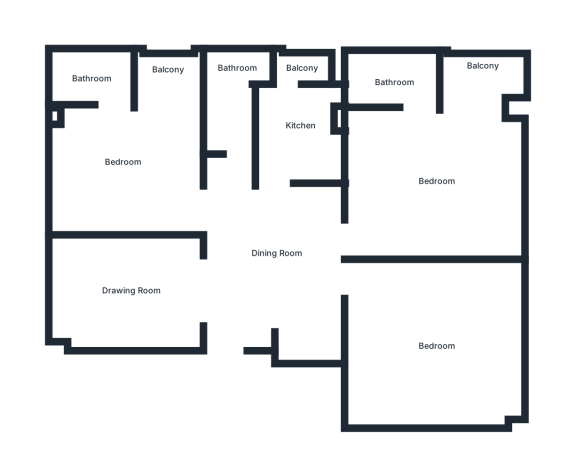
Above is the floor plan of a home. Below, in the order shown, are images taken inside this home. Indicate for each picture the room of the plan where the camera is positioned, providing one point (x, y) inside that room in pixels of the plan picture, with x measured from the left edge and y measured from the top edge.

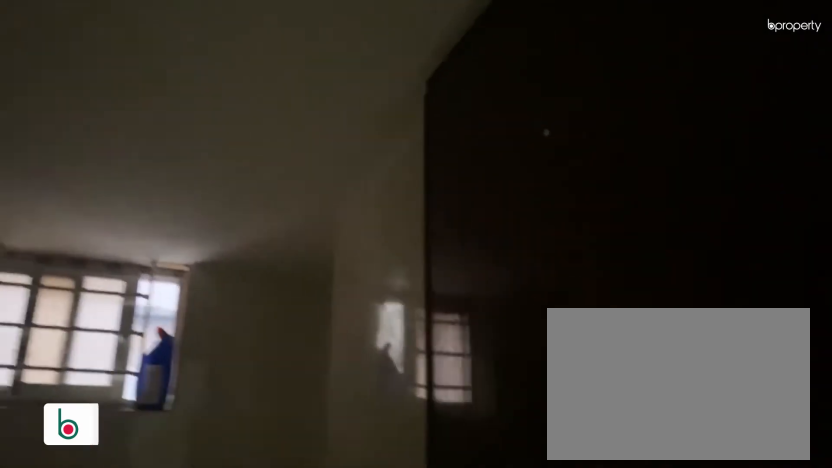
(236, 100)
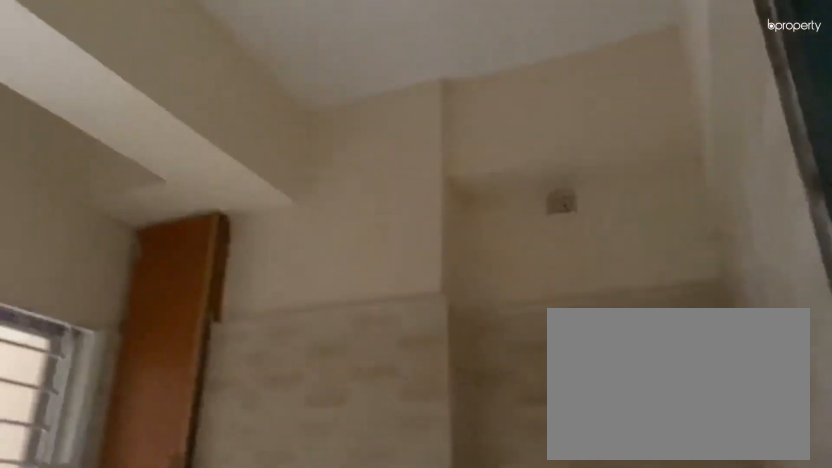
(294, 129)
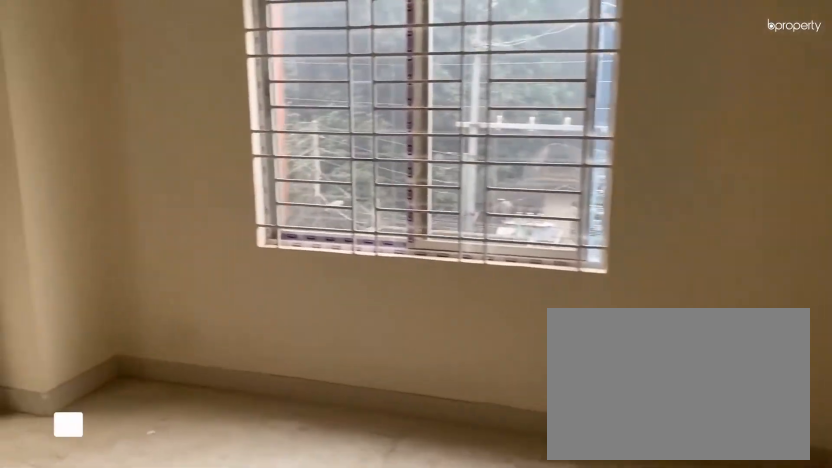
(429, 162)
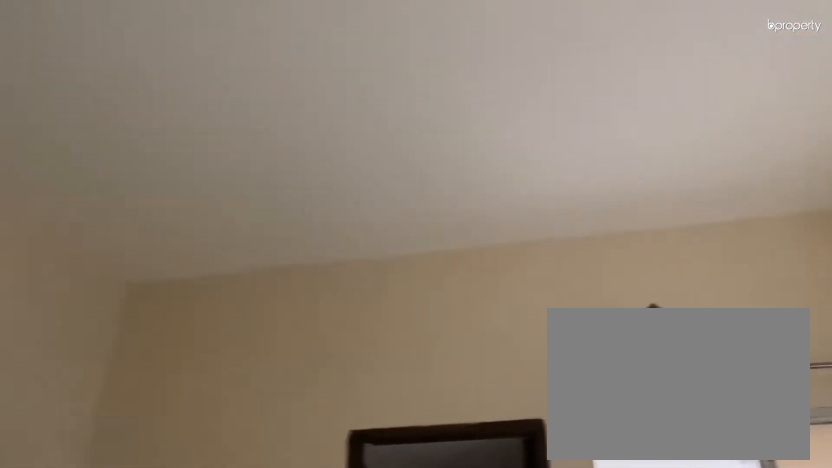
(429, 151)
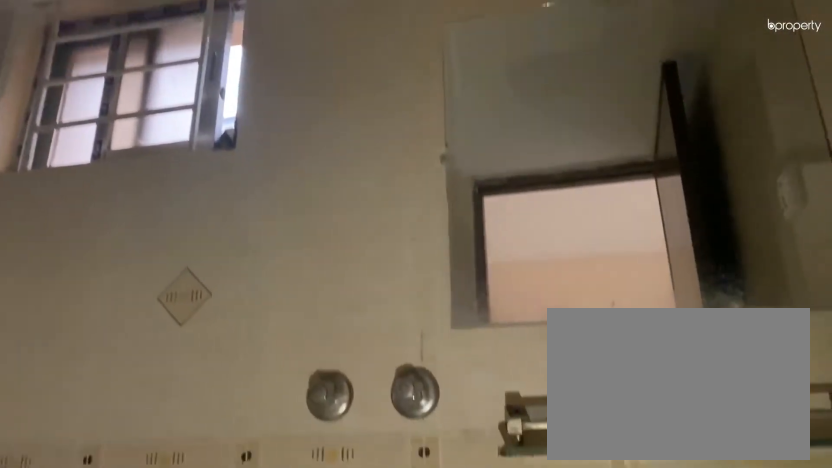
(395, 78)
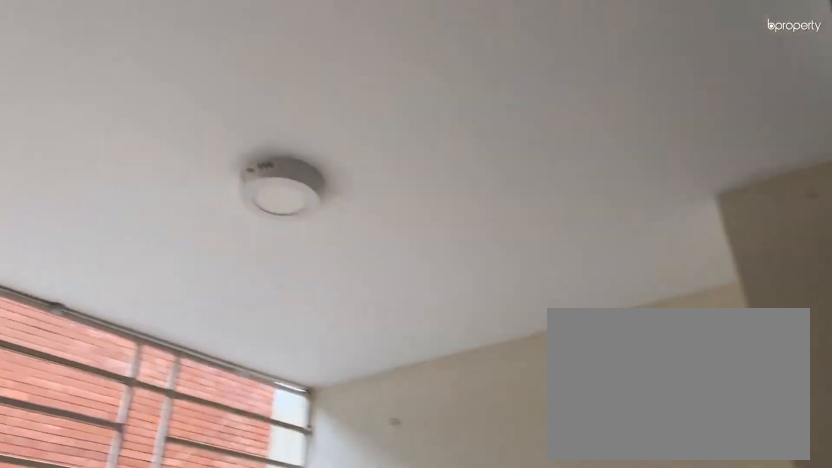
(474, 76)
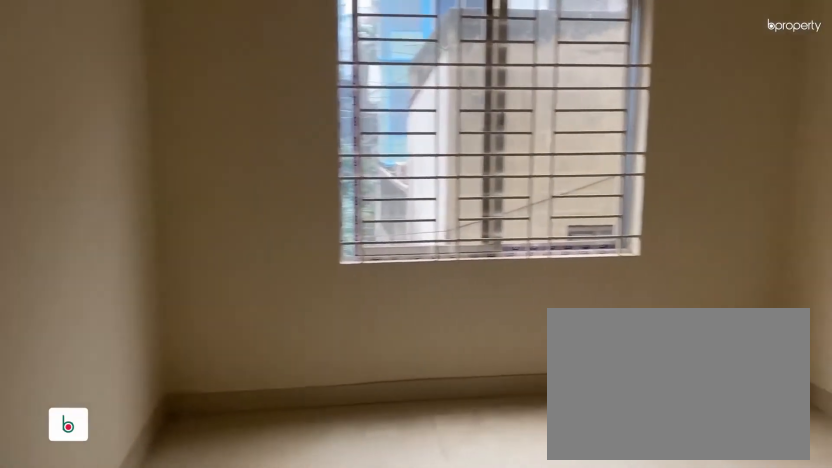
(432, 354)
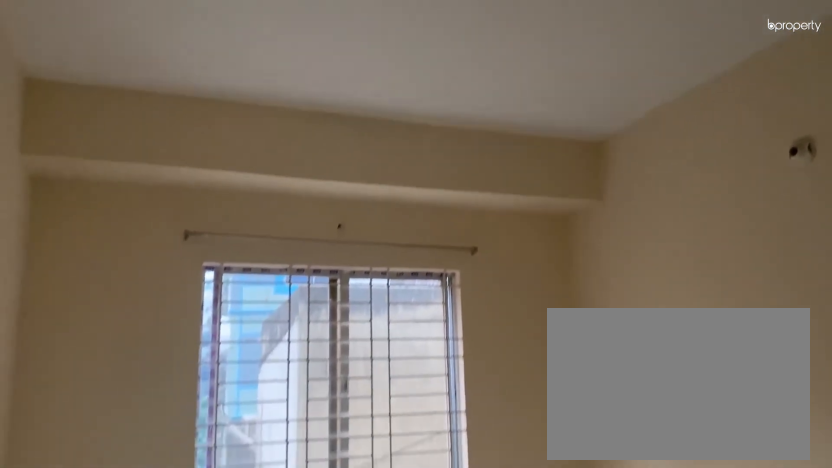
(432, 354)
